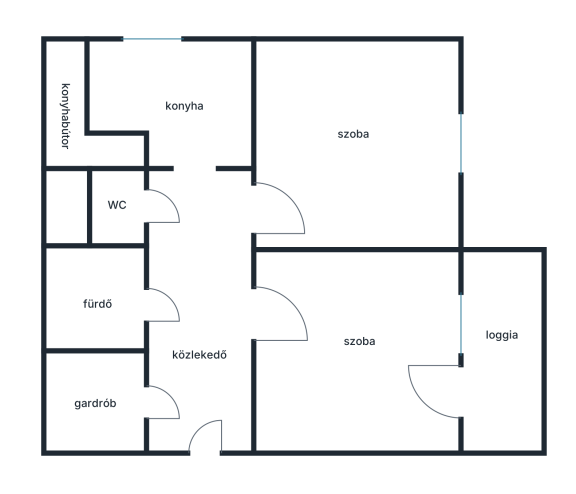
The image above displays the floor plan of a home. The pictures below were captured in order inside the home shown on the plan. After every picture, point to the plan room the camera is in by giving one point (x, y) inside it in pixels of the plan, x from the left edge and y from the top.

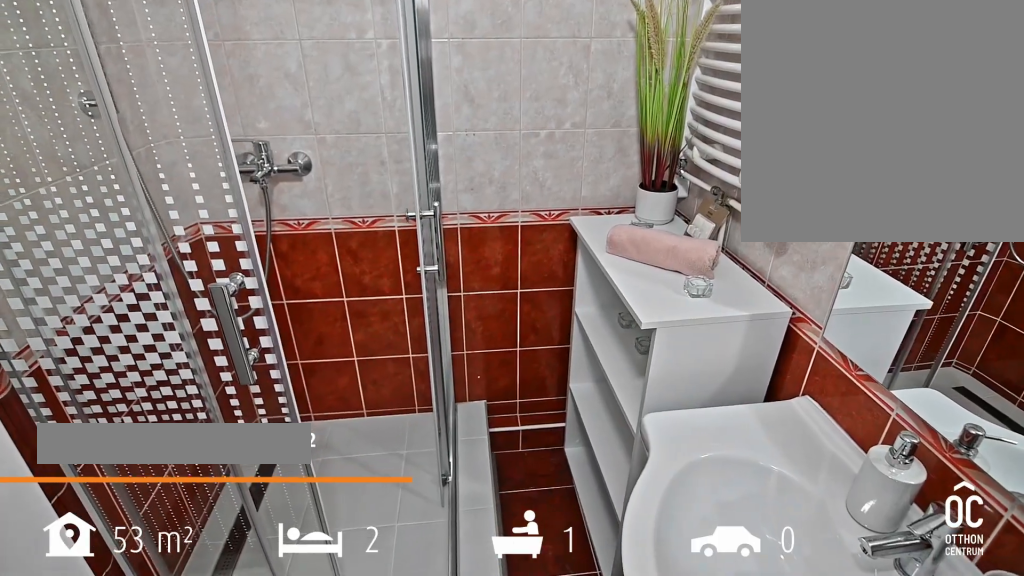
(96, 302)
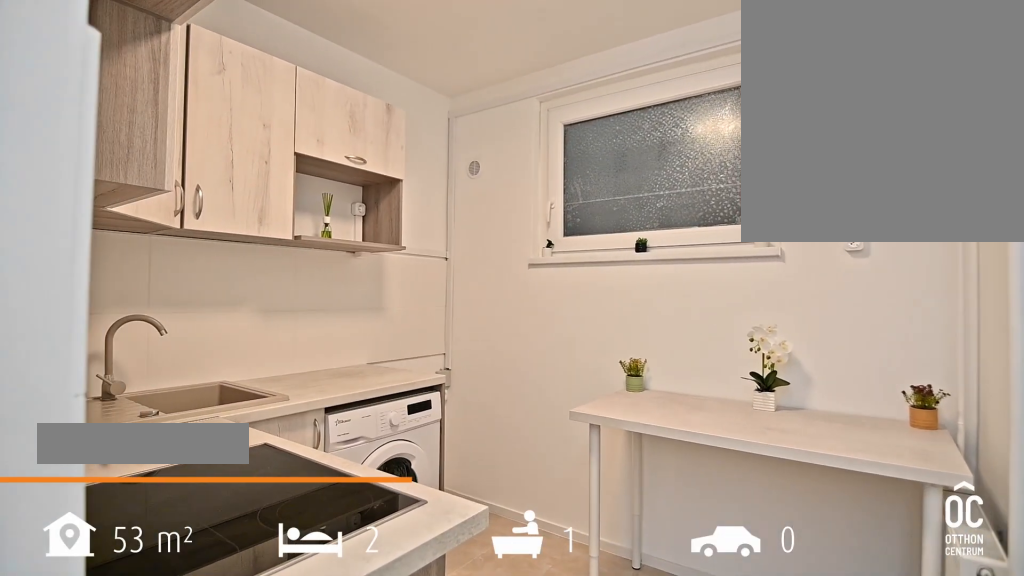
(153, 107)
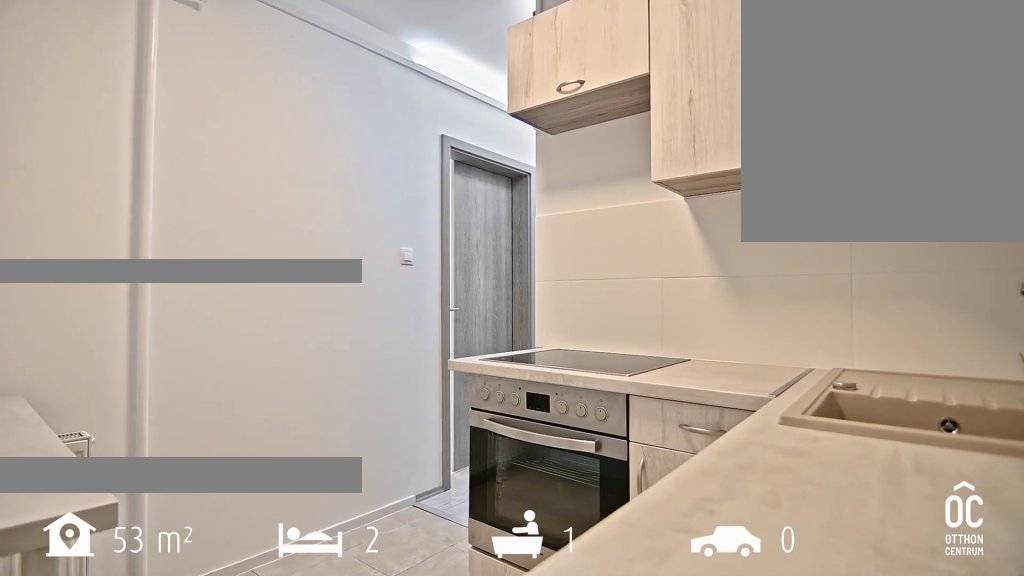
(153, 107)
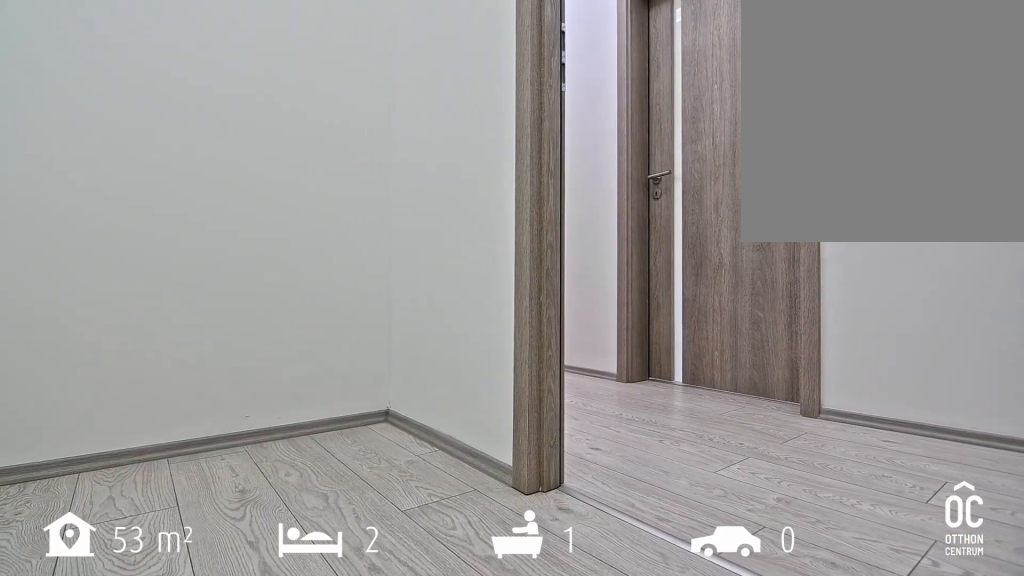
(95, 404)
